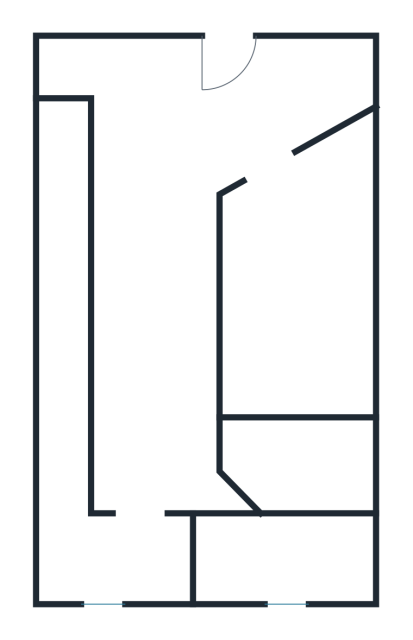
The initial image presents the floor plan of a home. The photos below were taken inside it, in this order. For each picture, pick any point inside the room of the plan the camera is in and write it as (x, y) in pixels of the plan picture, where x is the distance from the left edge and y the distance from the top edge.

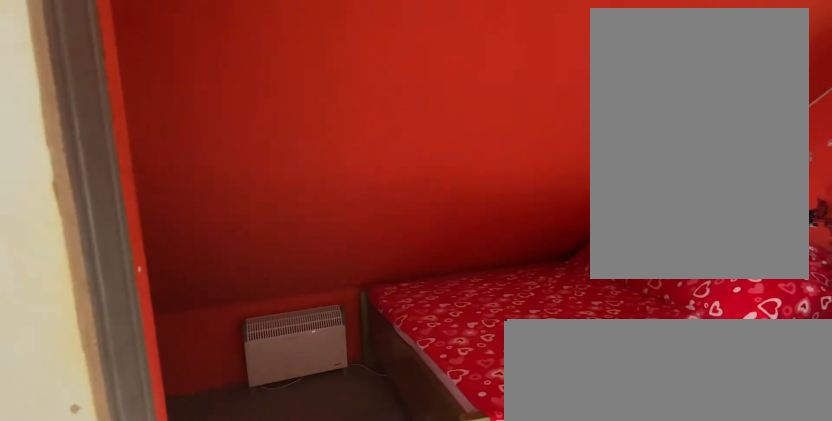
(295, 283)
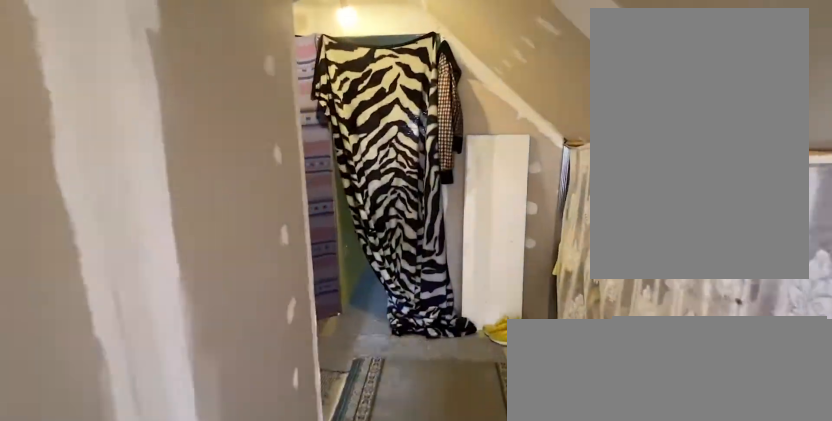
(155, 335)
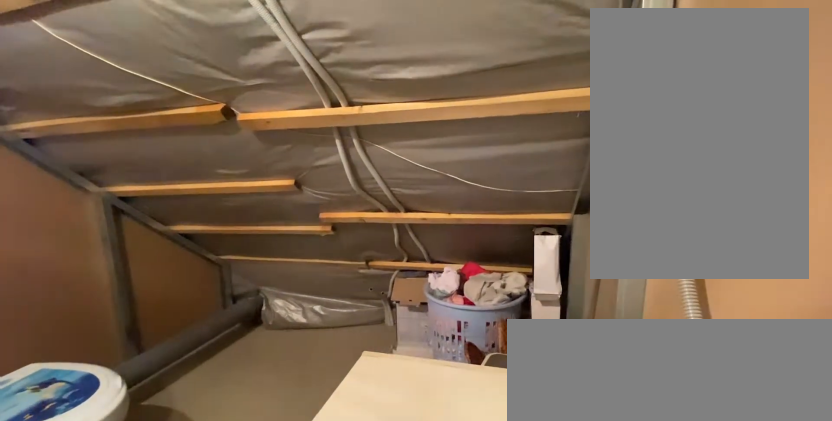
(302, 466)
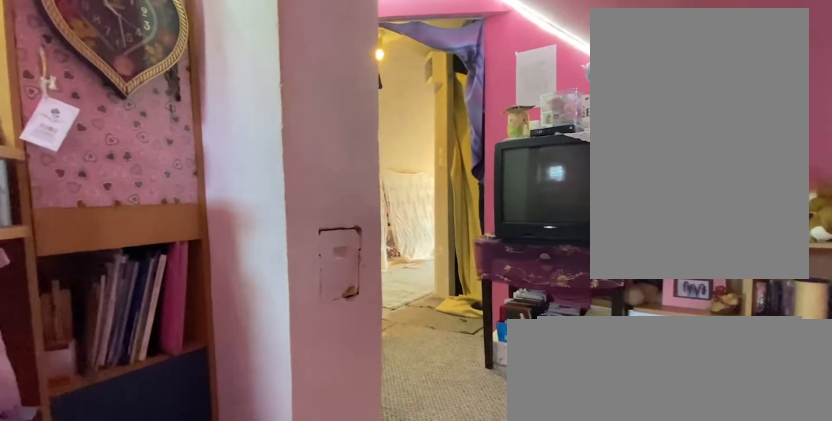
(279, 564)
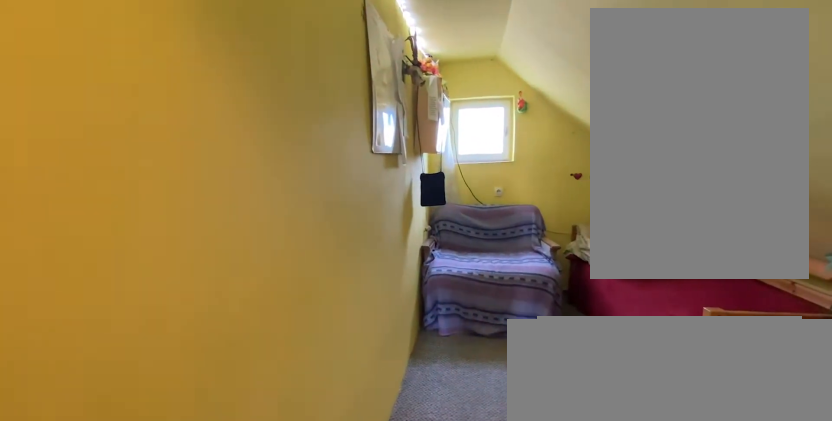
(108, 564)
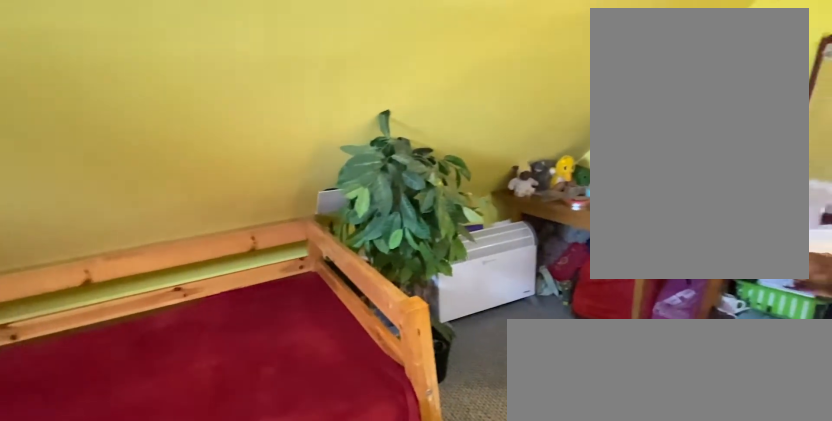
(108, 563)
